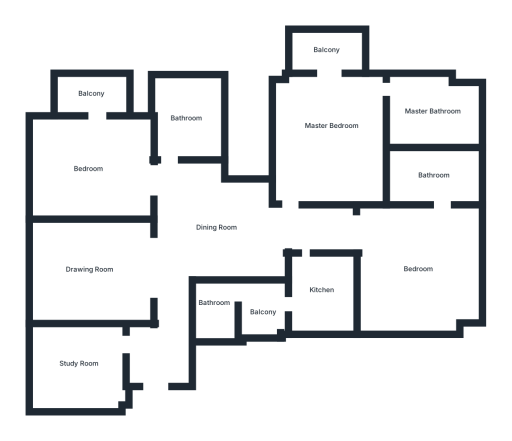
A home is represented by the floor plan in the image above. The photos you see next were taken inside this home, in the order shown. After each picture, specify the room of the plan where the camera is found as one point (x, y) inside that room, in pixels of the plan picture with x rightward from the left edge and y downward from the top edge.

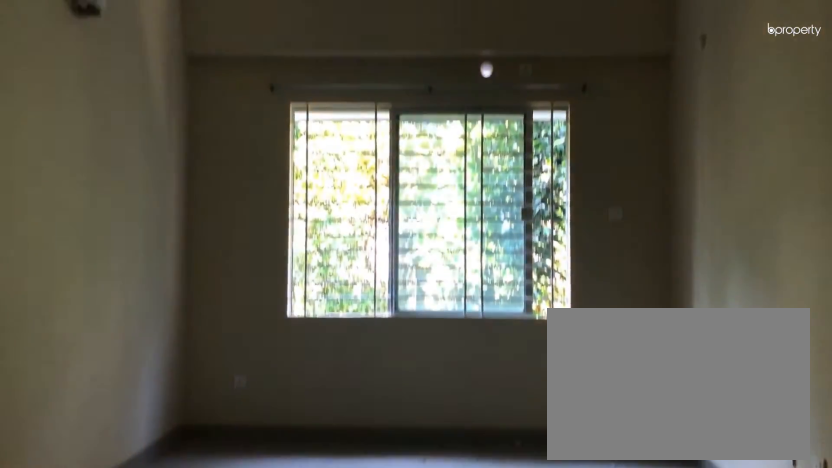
(90, 269)
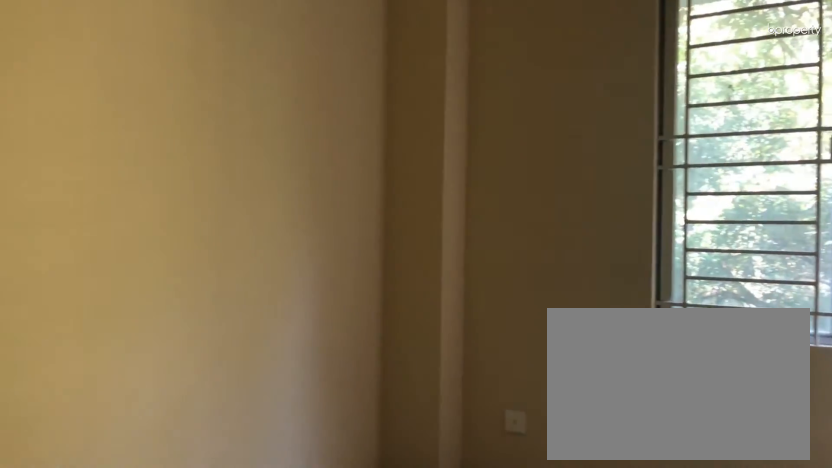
(78, 362)
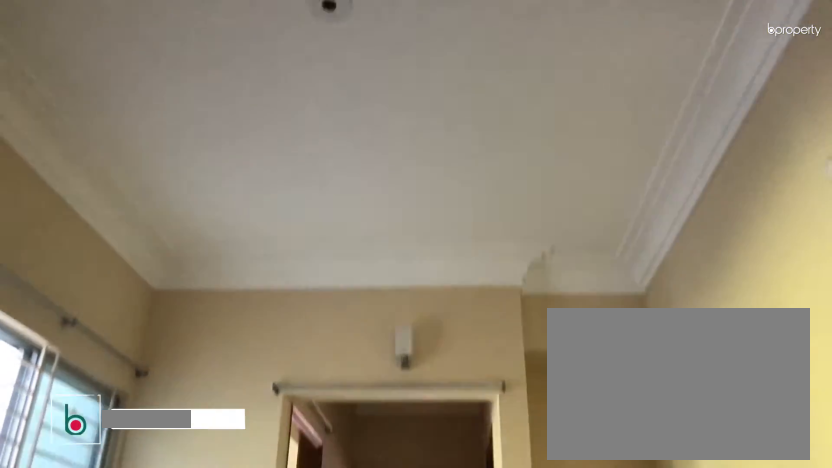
(216, 227)
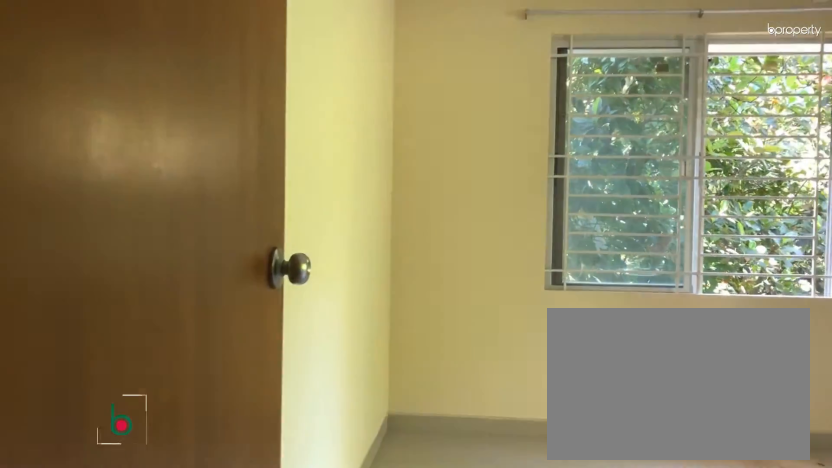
(88, 169)
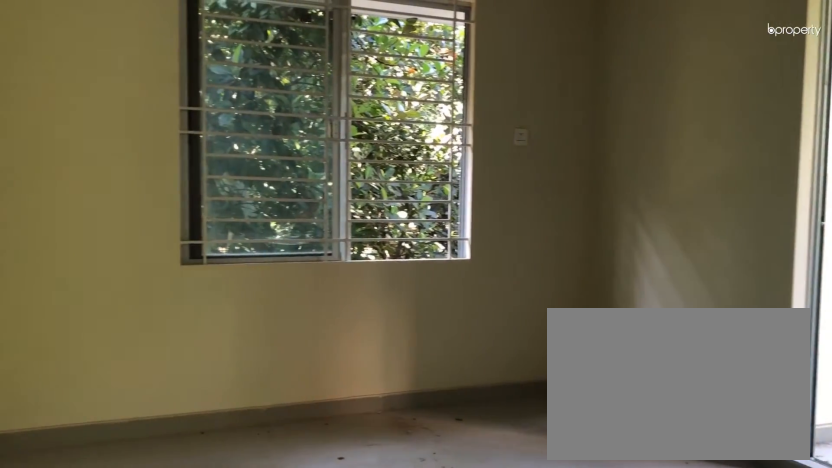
(88, 169)
